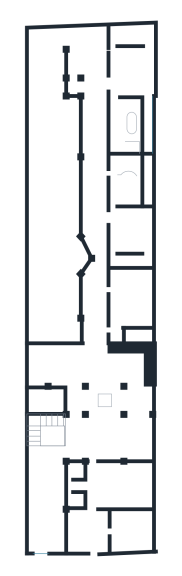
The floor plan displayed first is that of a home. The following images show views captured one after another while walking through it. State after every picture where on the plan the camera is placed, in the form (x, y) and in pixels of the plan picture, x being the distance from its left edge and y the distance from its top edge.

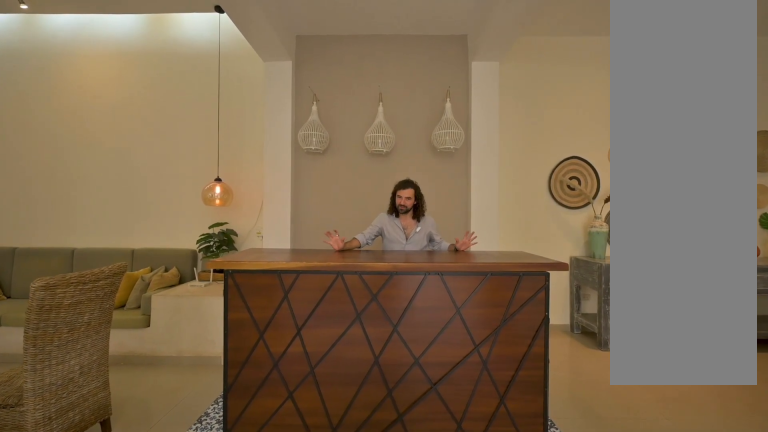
(144, 398)
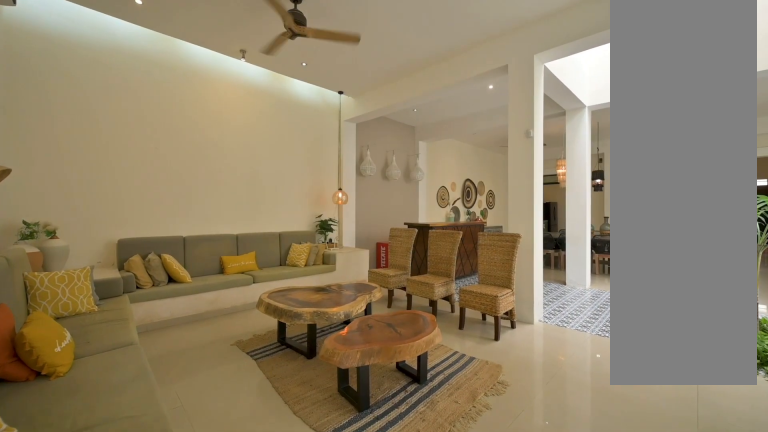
(142, 365)
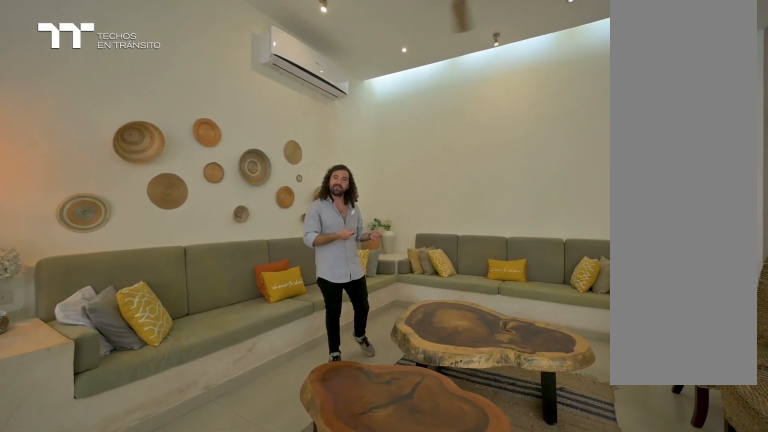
(131, 358)
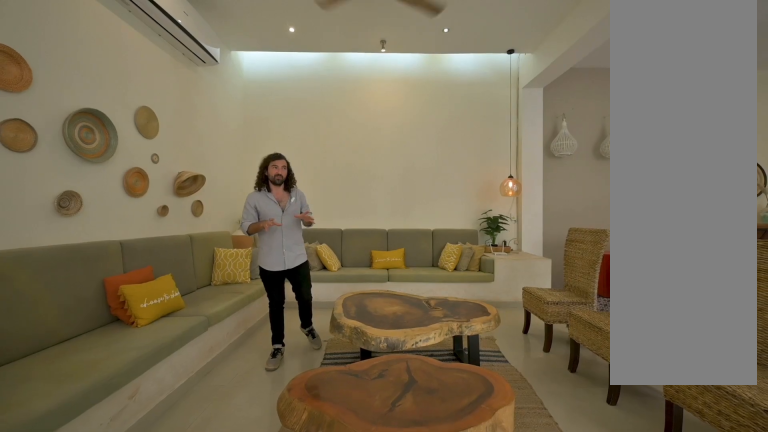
(131, 358)
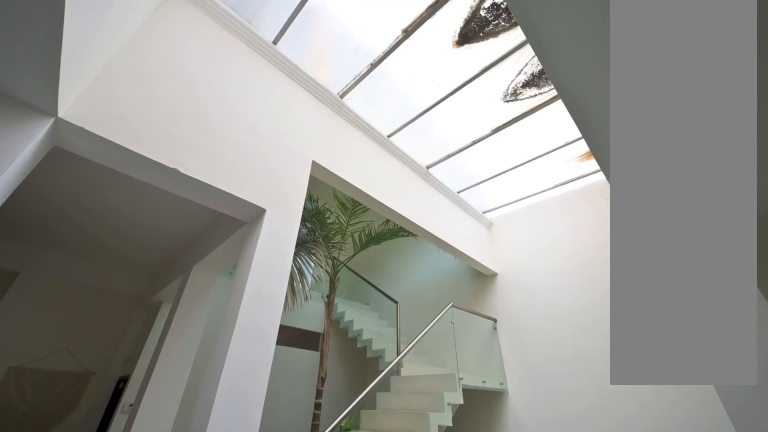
(131, 358)
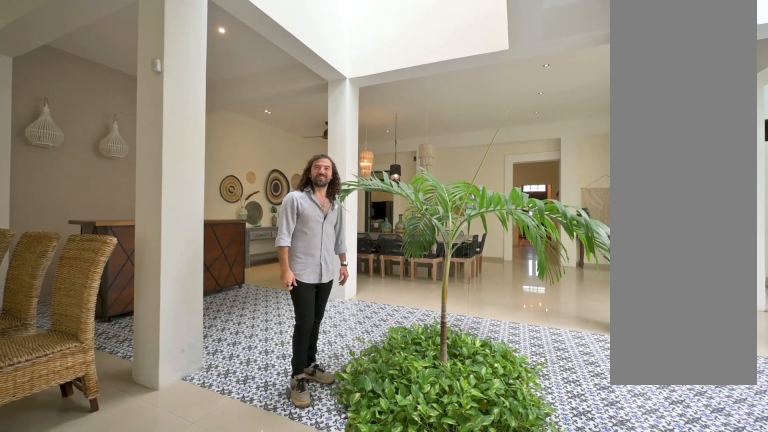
(107, 400)
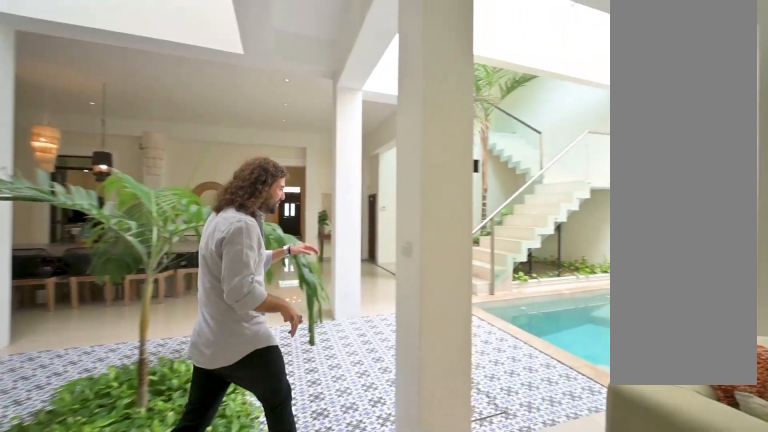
(98, 386)
